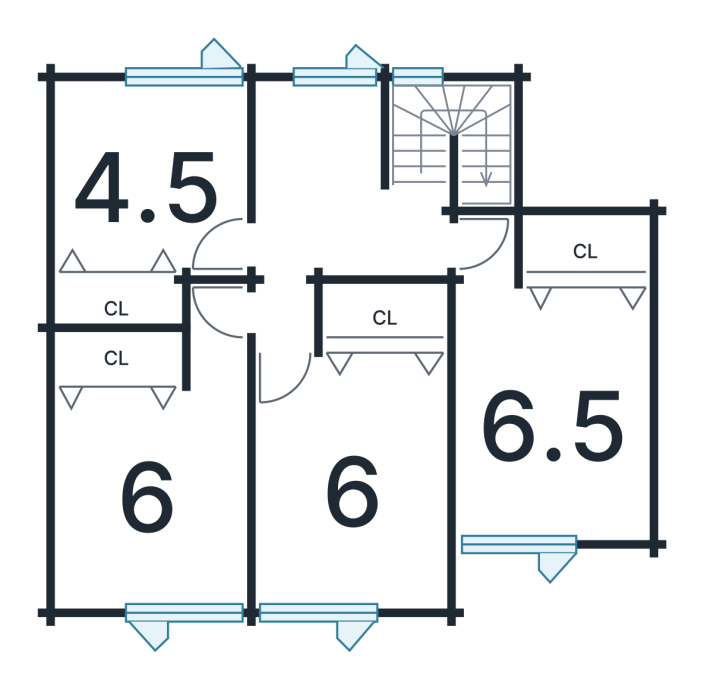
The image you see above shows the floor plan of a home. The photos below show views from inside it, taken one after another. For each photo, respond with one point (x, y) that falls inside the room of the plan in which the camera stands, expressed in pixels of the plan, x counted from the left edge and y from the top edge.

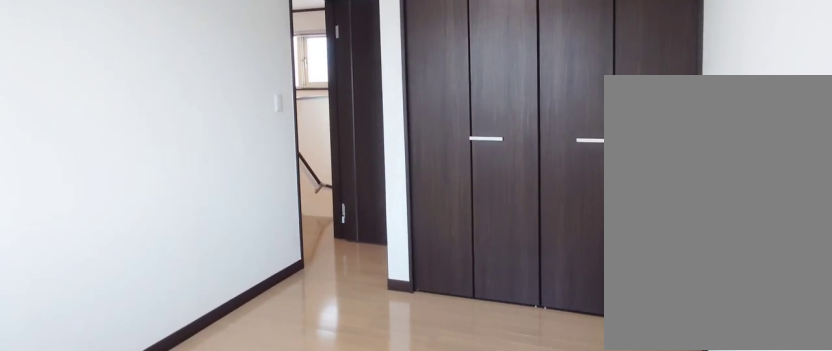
(571, 314)
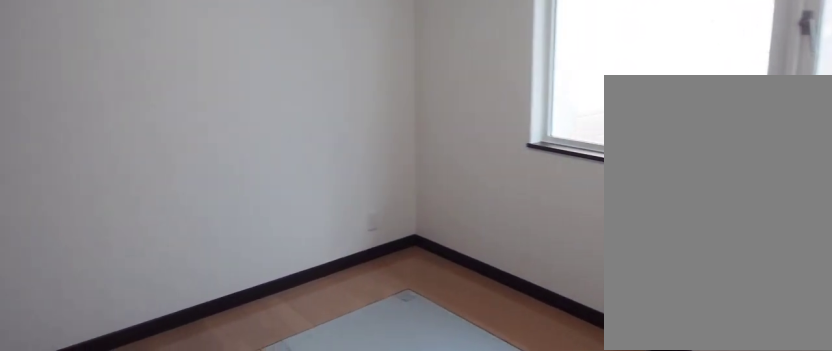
(155, 100)
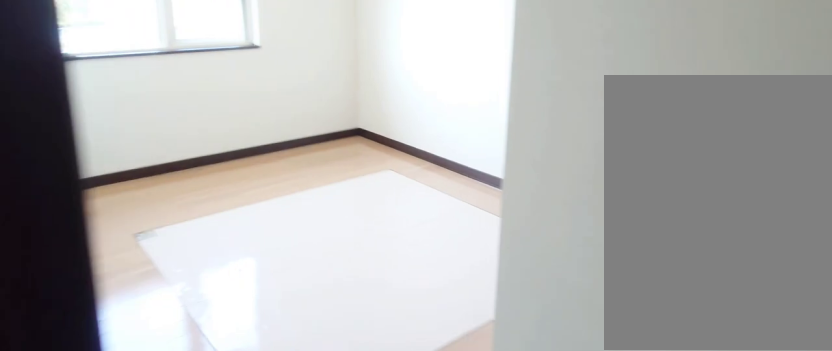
(135, 490)
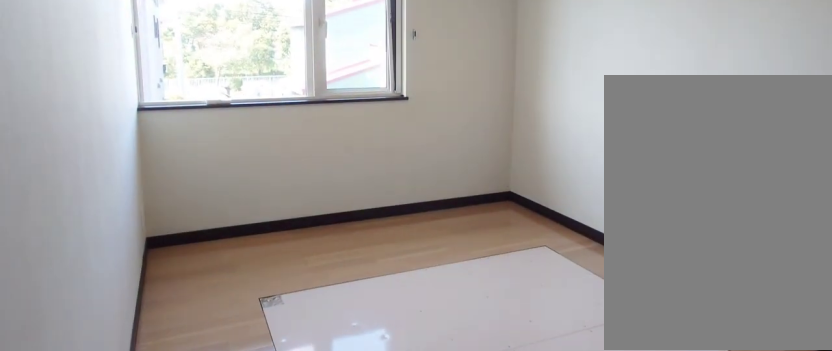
(135, 490)
